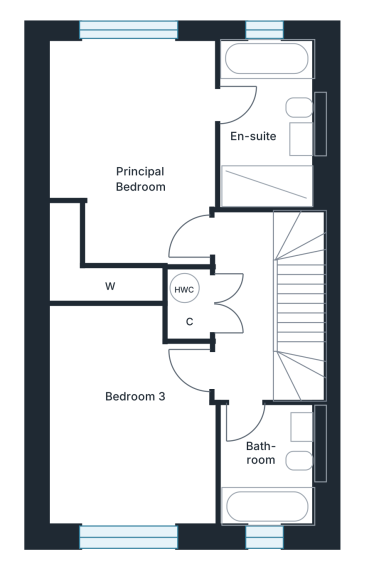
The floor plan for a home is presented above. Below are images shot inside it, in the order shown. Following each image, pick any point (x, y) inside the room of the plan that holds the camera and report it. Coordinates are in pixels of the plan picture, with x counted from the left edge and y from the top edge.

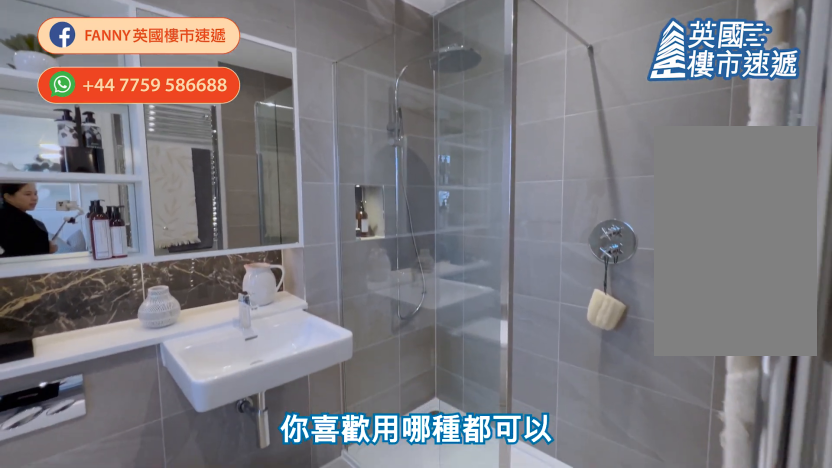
(271, 120)
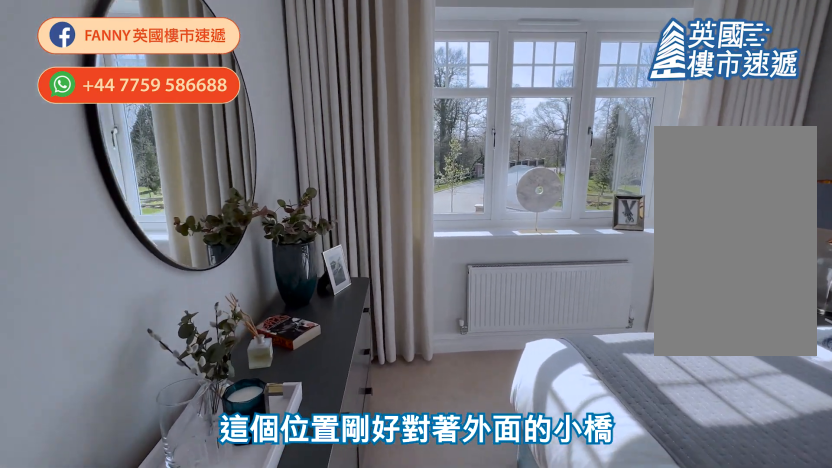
(130, 421)
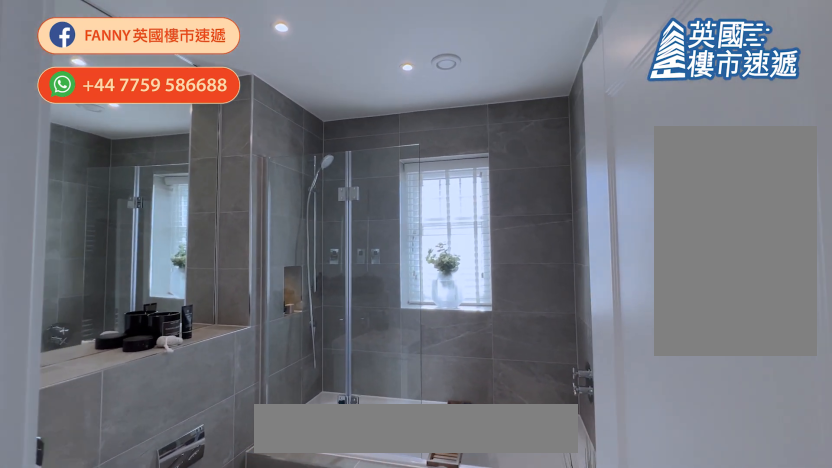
(305, 511)
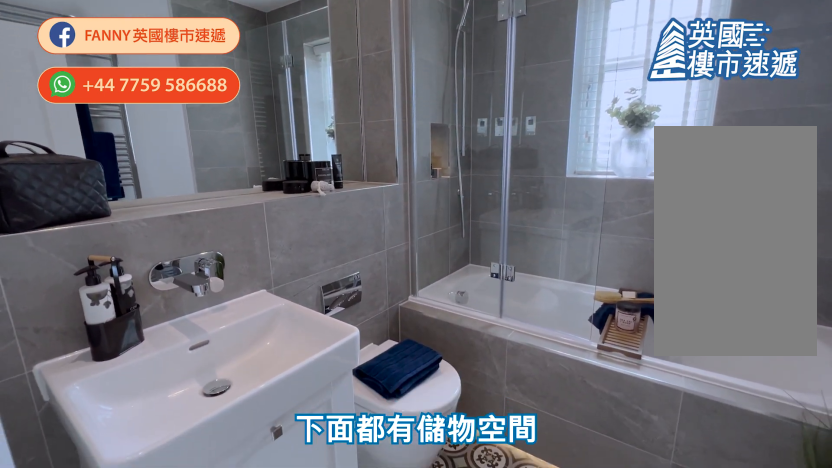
(234, 518)
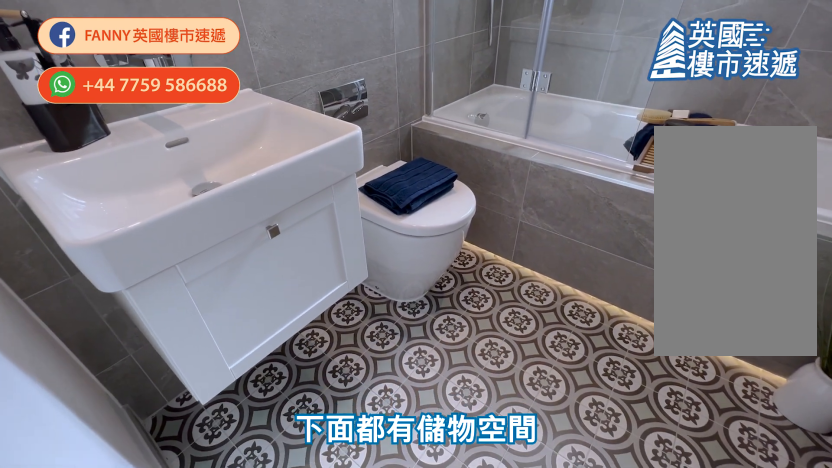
(234, 518)
